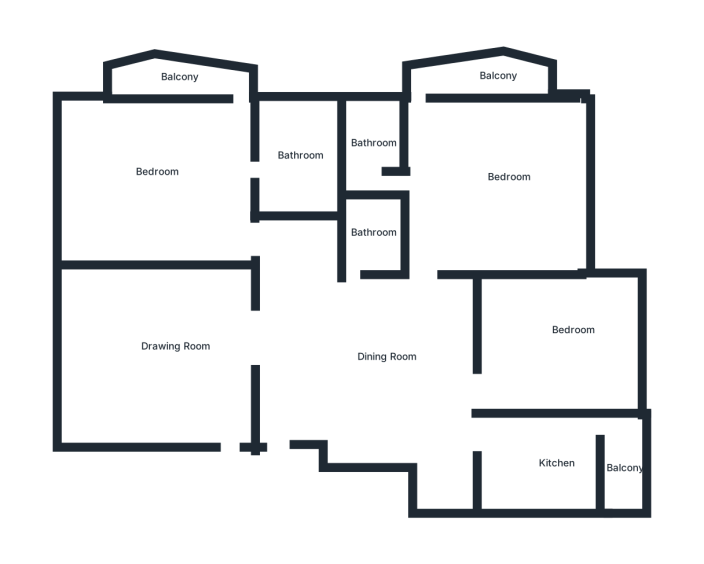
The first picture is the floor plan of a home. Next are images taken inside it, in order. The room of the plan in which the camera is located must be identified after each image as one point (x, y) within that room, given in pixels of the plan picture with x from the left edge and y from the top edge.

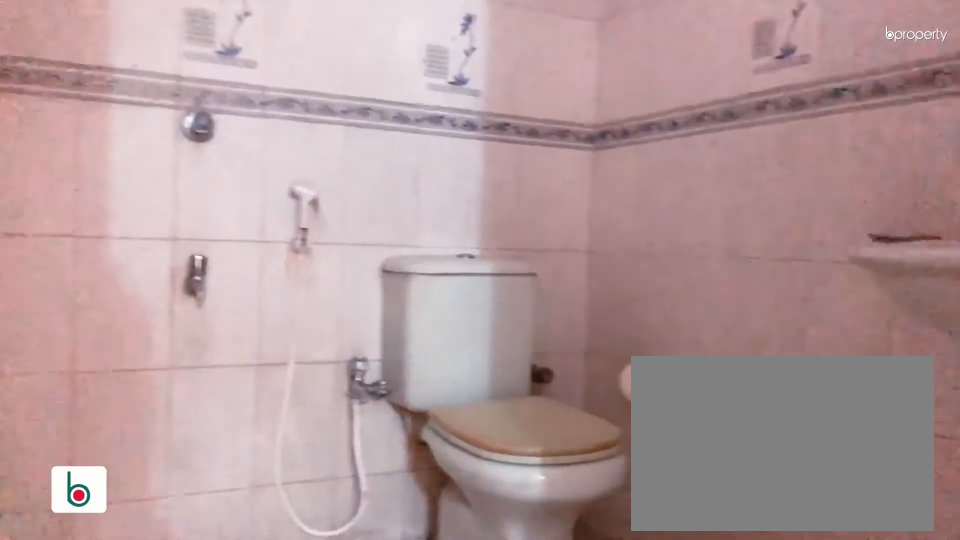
(367, 236)
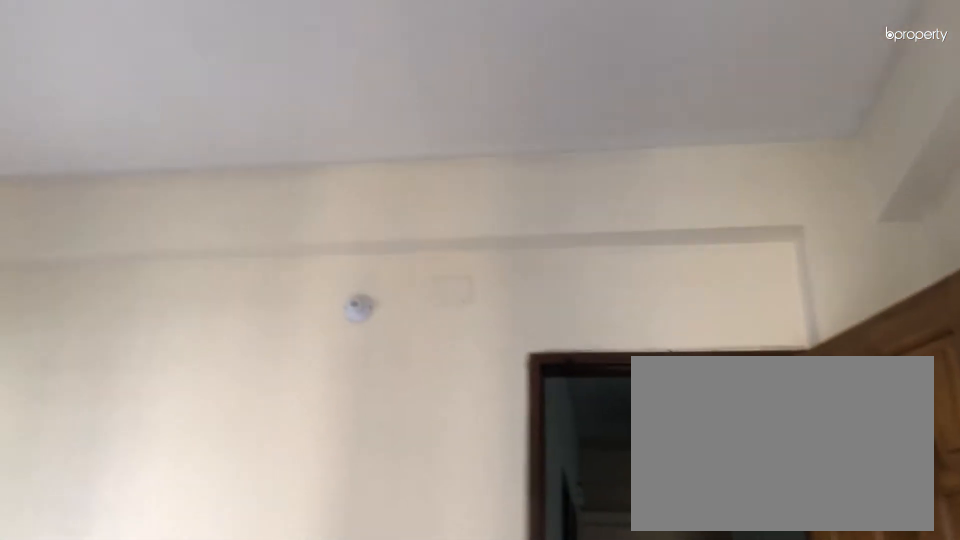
(496, 176)
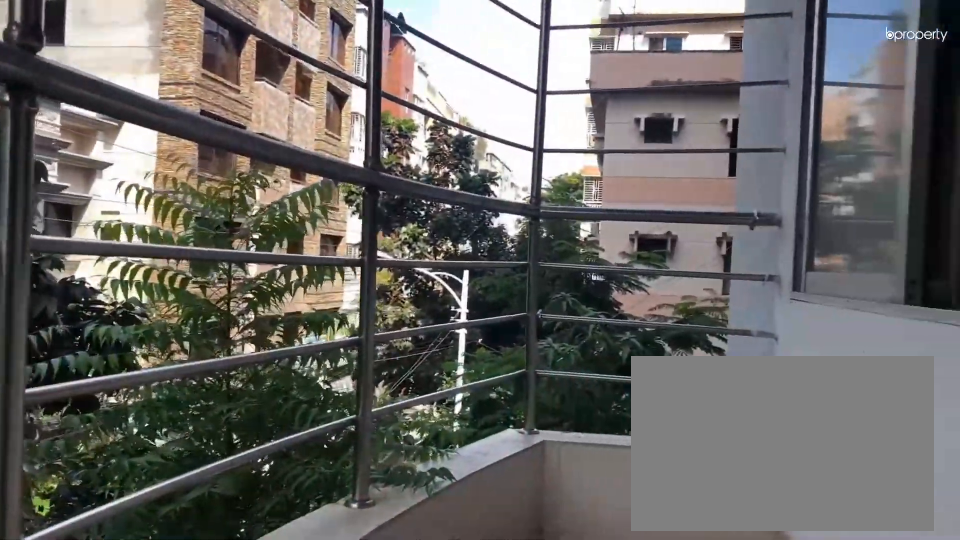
(491, 77)
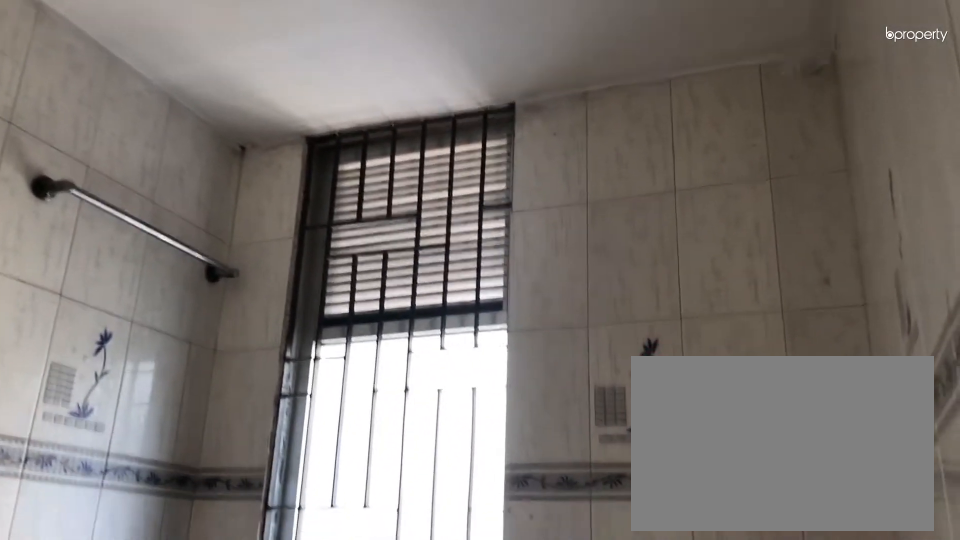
(365, 151)
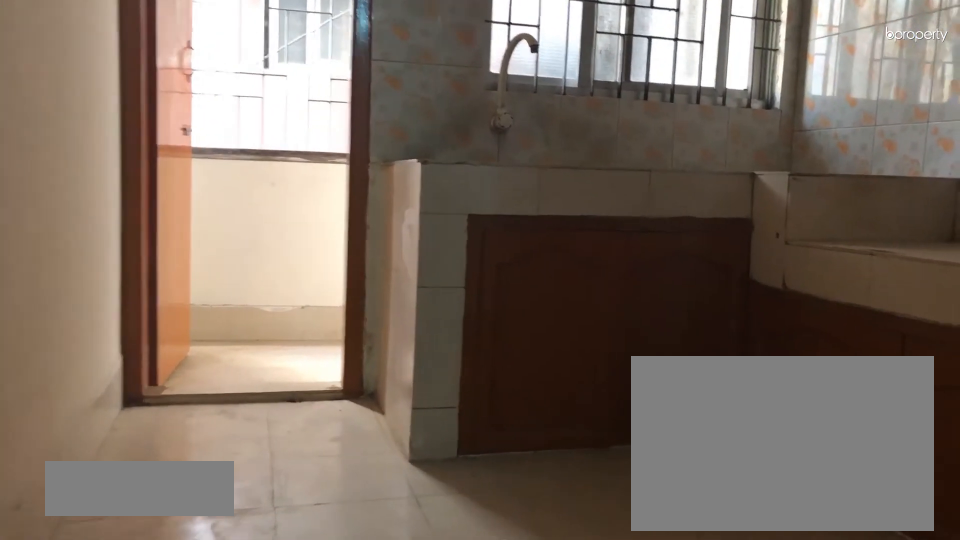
(560, 469)
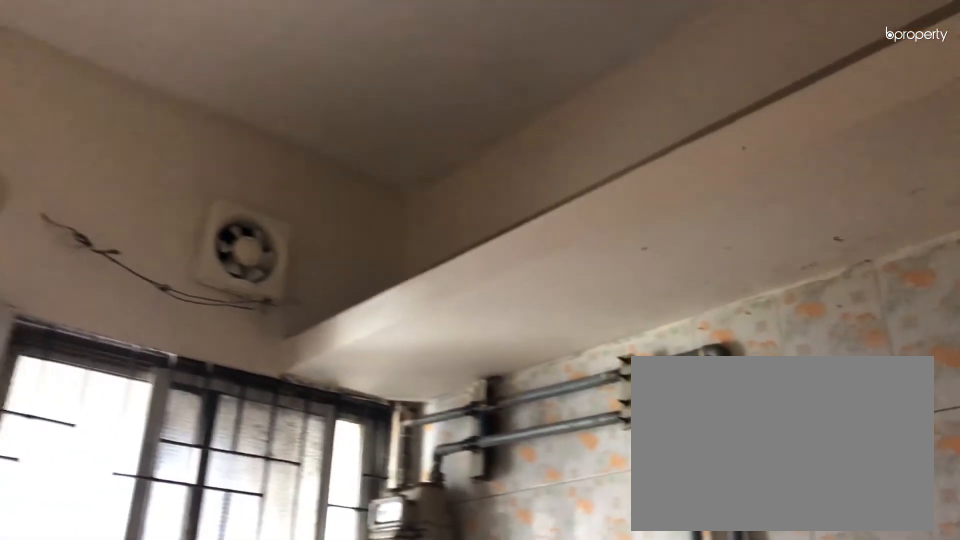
(560, 469)
